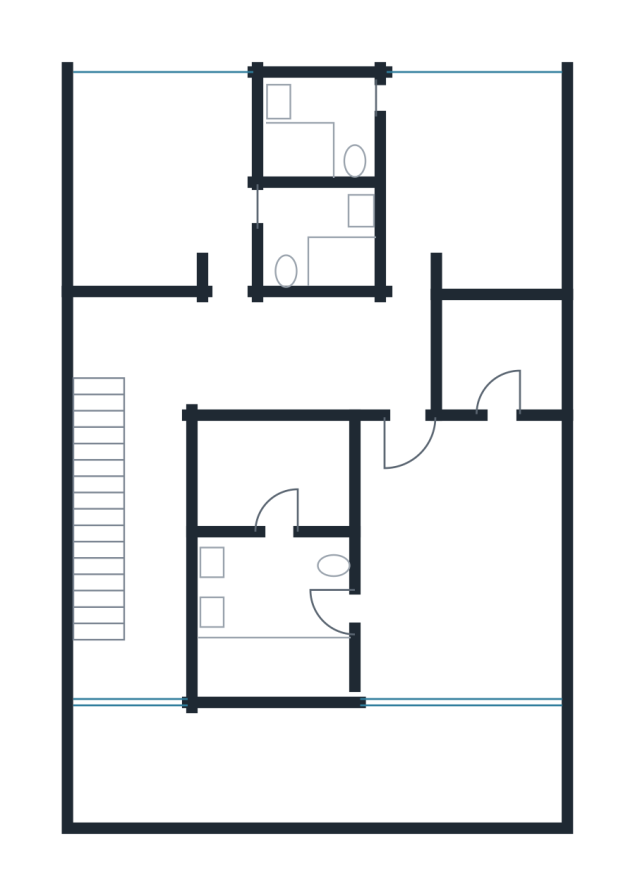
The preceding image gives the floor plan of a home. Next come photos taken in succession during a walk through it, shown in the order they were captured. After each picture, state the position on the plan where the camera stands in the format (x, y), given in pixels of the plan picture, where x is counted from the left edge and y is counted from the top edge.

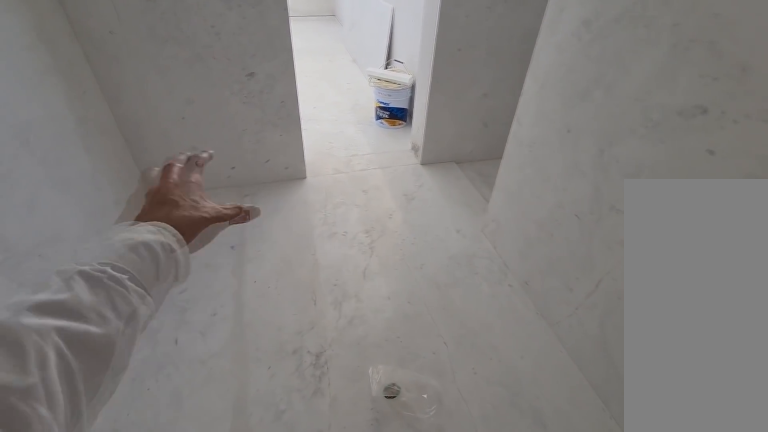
(328, 613)
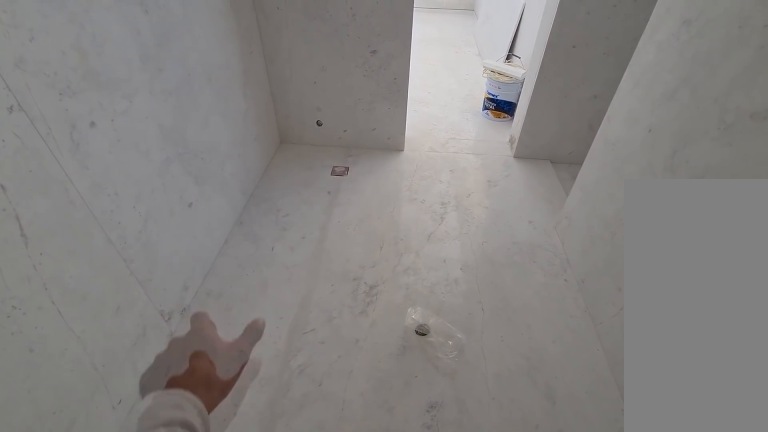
(328, 613)
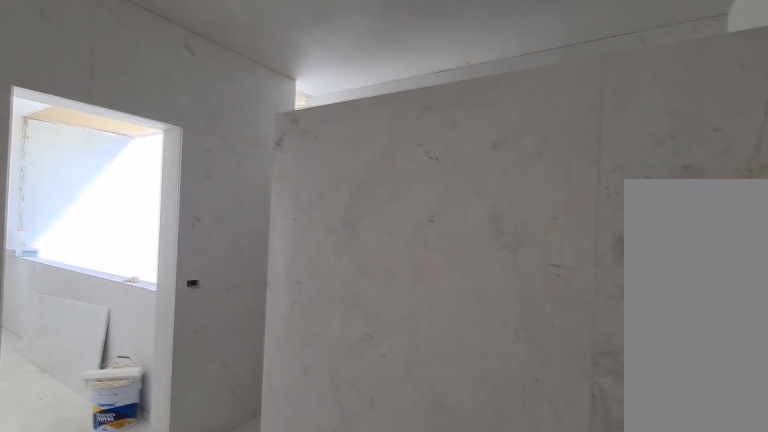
(328, 613)
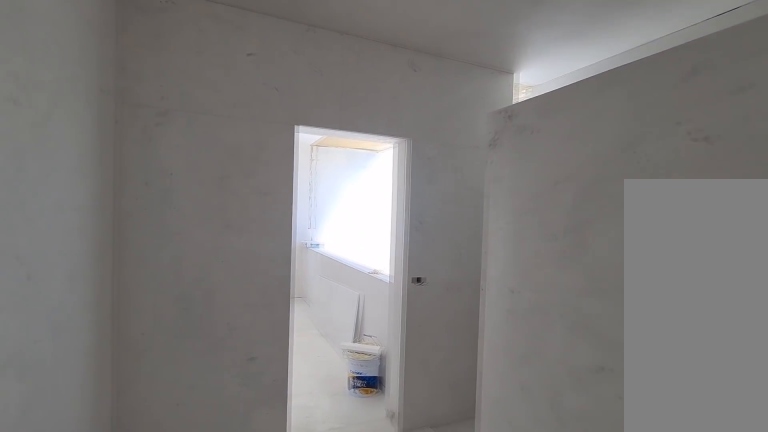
(287, 593)
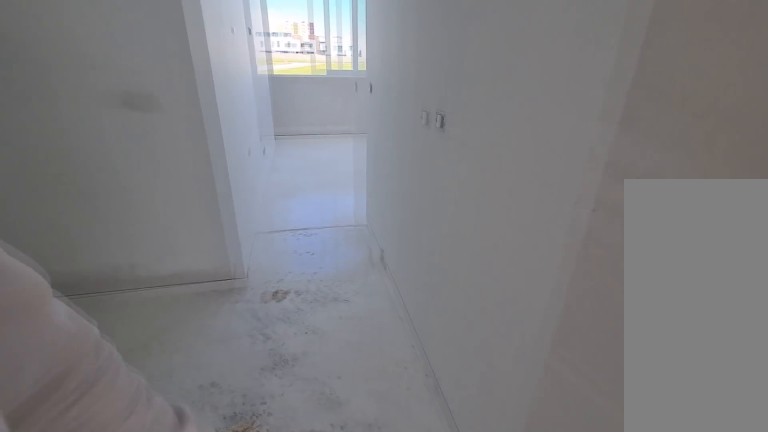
(412, 470)
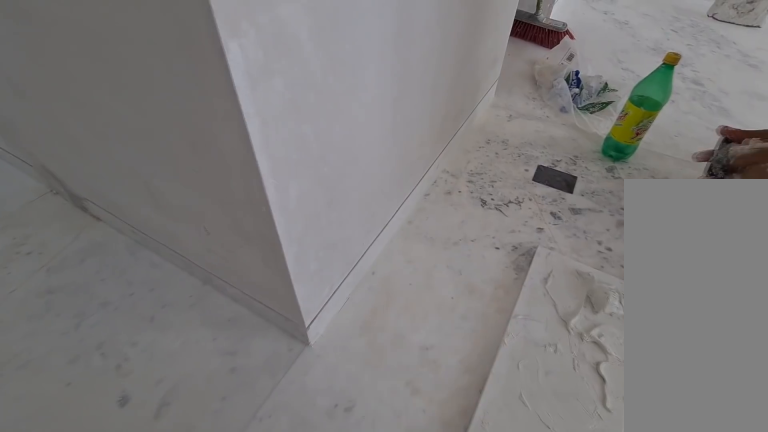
(415, 473)
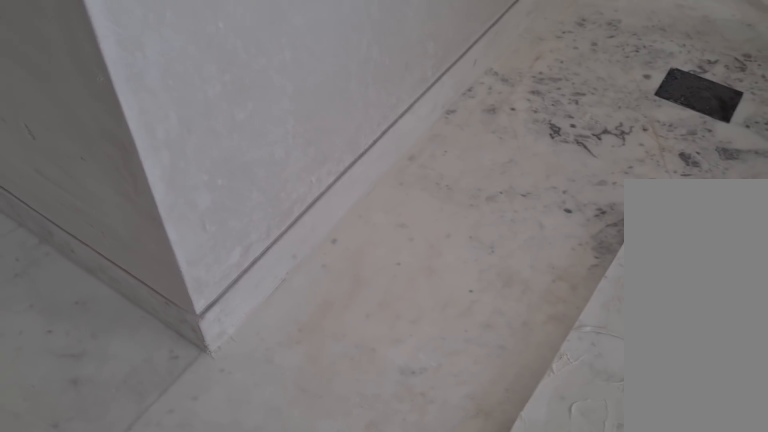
(415, 470)
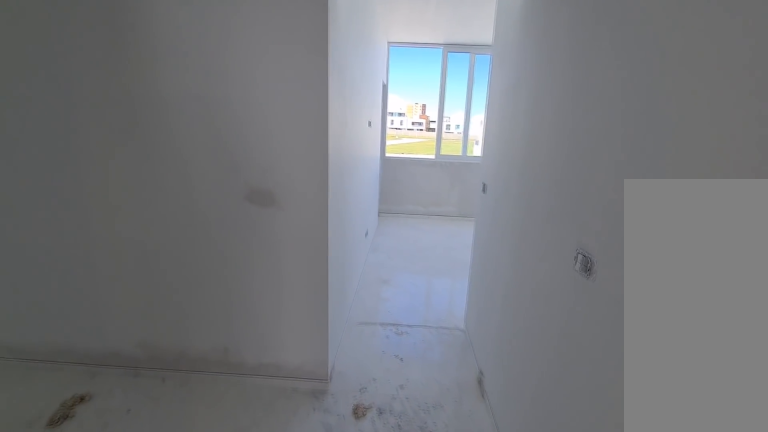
(414, 350)
